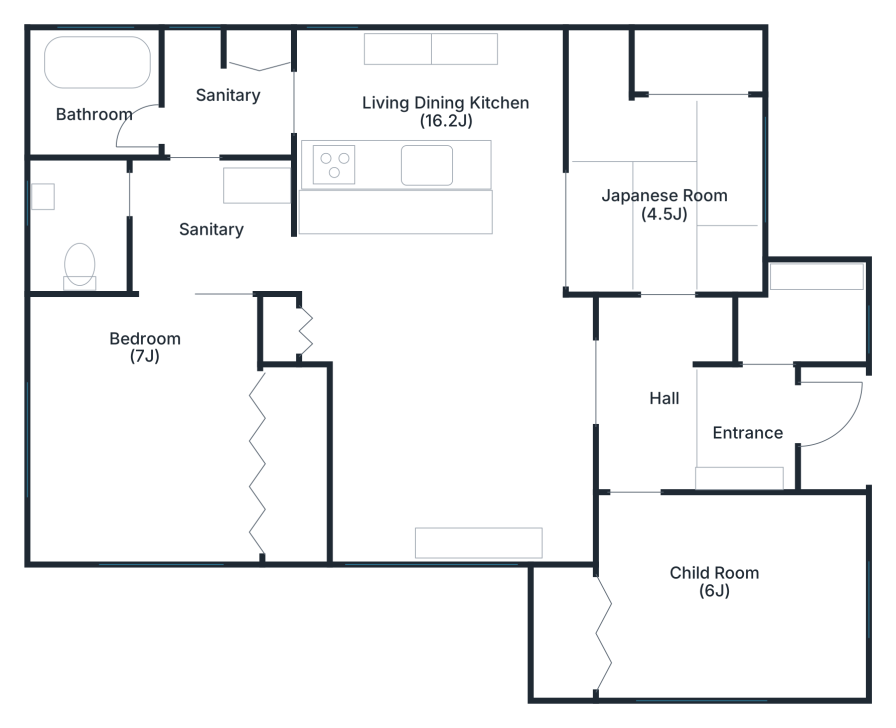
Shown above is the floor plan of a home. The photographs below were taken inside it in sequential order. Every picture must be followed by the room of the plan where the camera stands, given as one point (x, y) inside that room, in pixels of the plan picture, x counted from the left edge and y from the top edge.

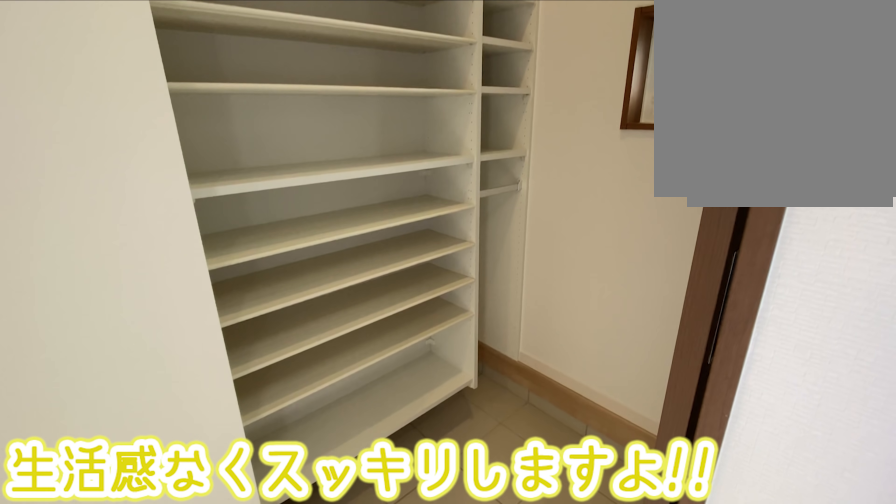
(805, 318)
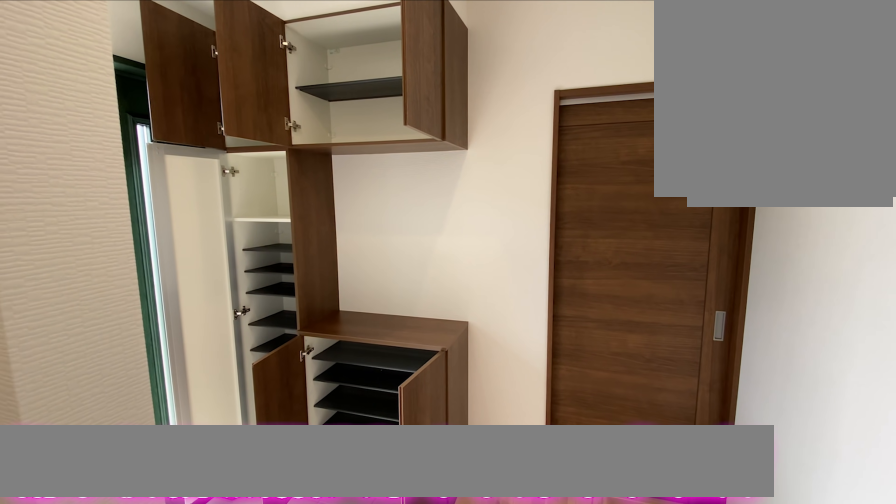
(744, 421)
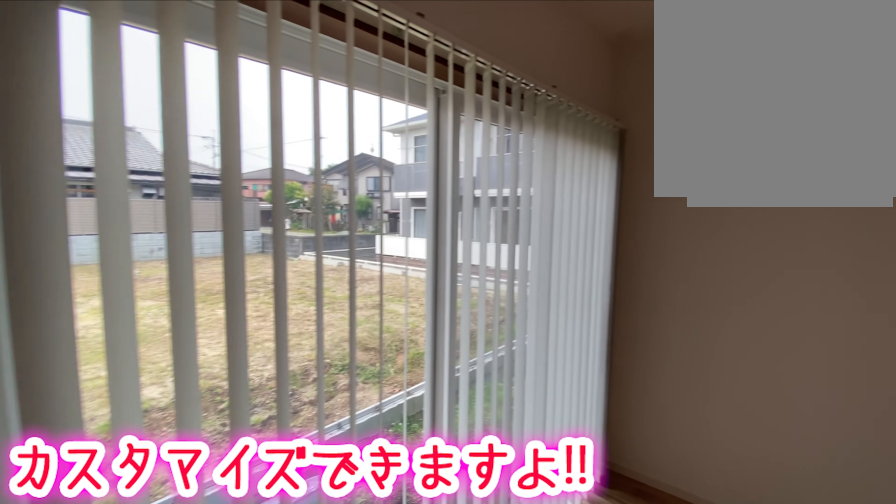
(450, 378)
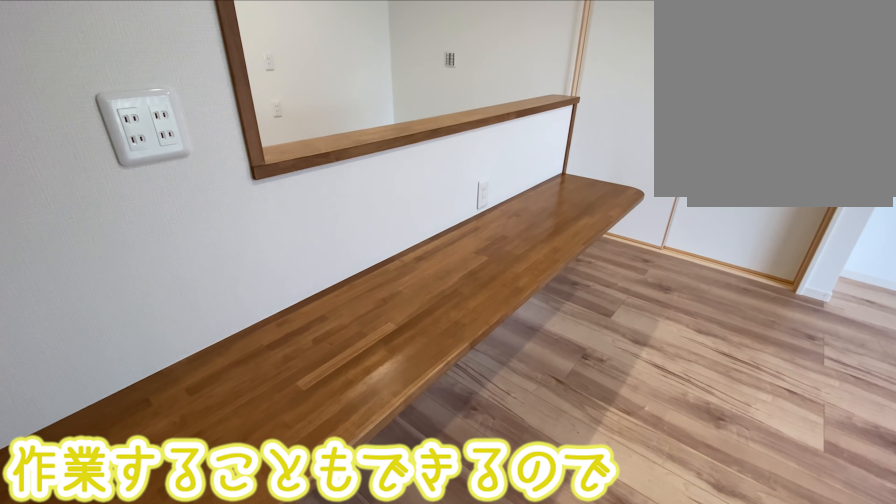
(450, 378)
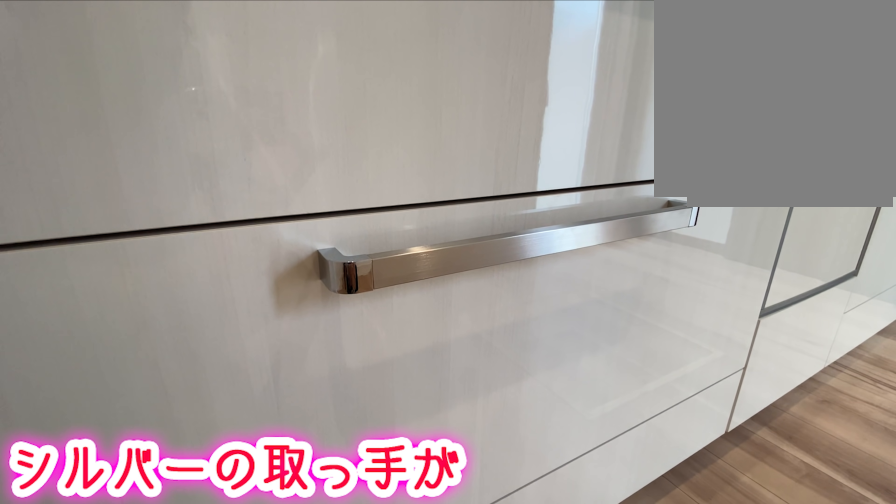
(400, 108)
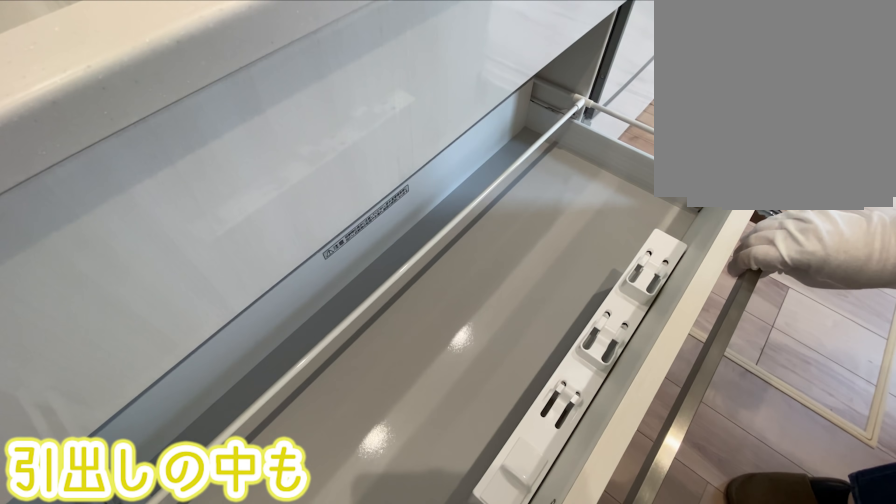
(400, 108)
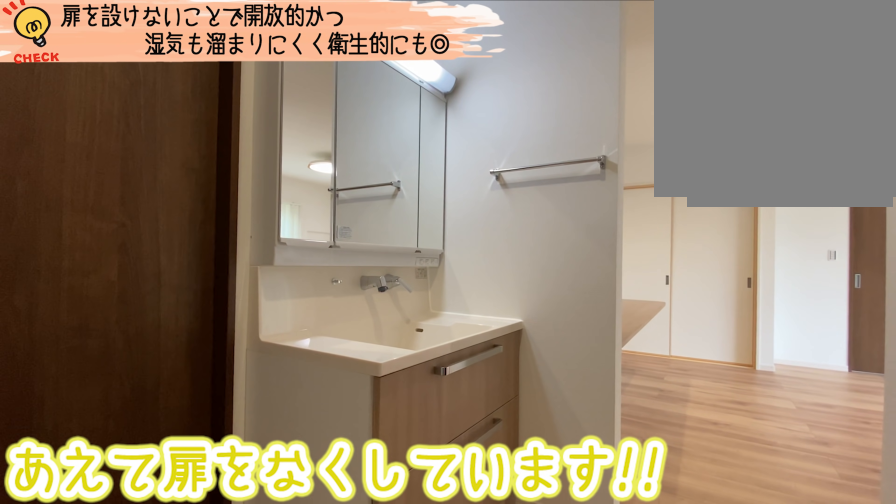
(198, 234)
